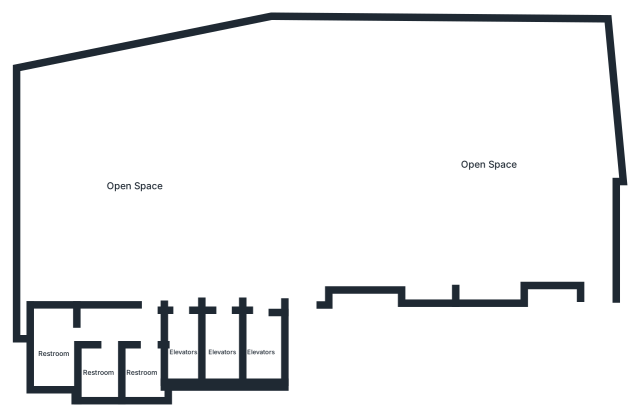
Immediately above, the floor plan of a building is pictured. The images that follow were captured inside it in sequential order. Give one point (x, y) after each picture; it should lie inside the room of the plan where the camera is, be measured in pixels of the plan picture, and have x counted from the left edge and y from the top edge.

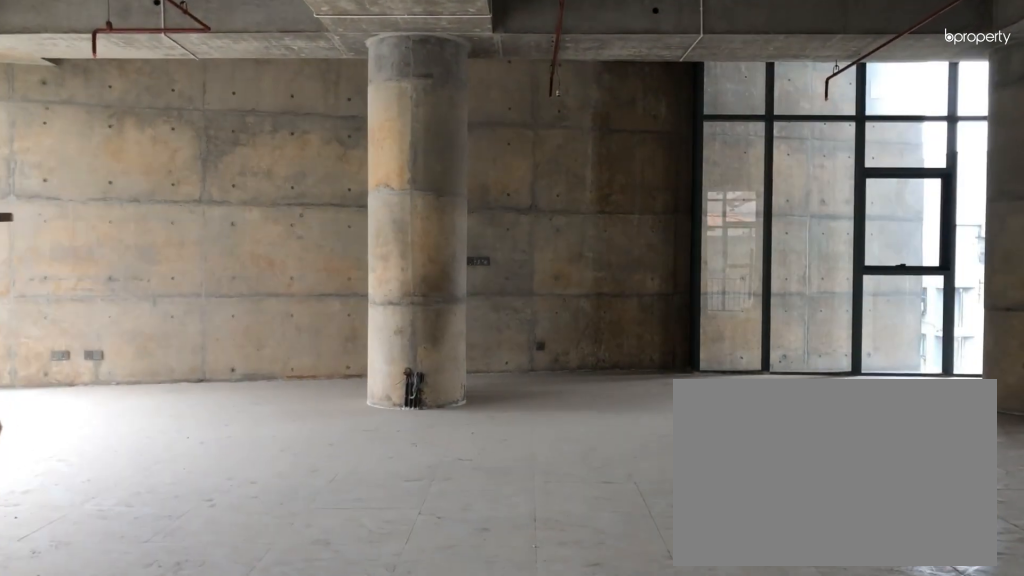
(182, 289)
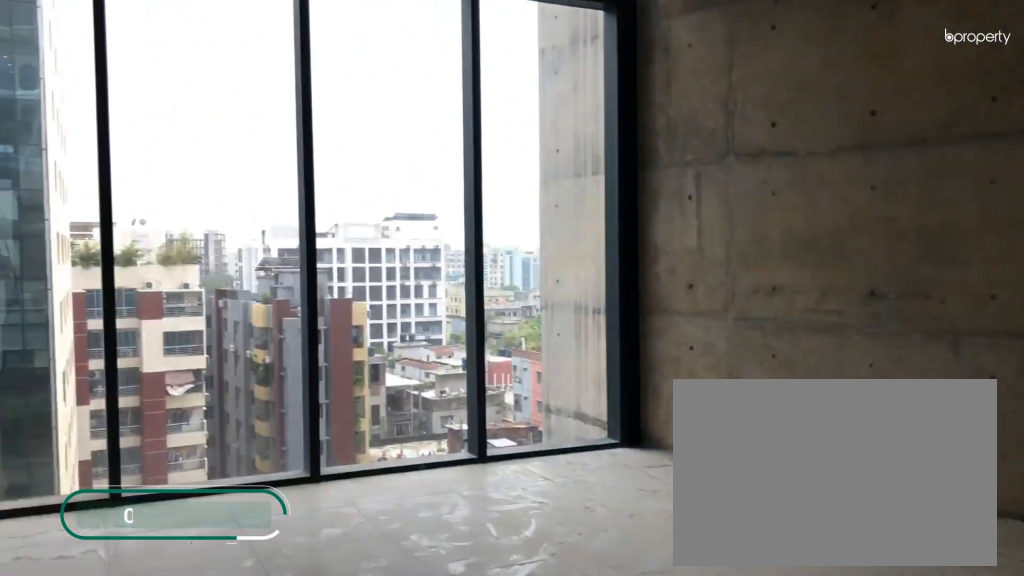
(136, 187)
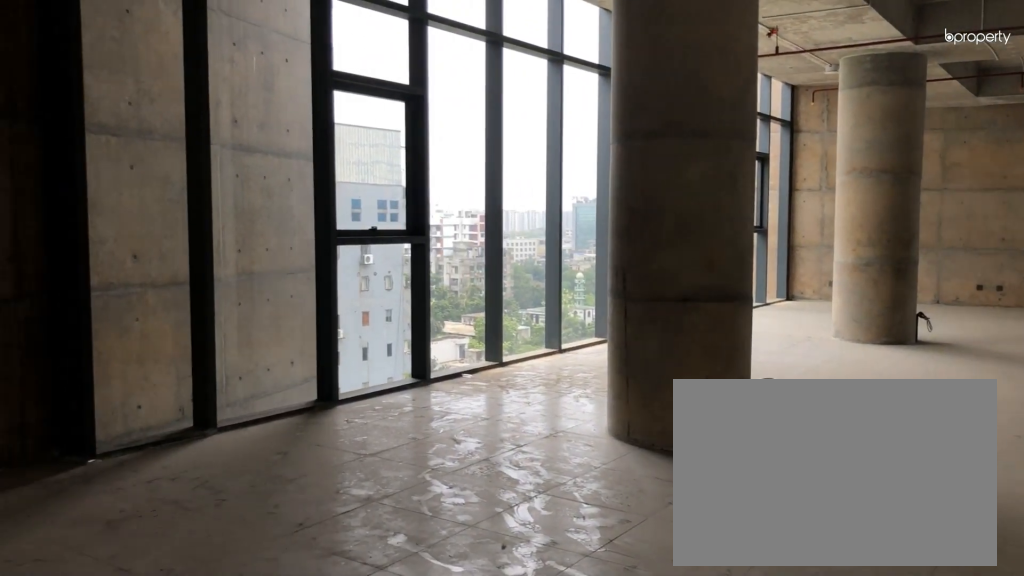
(136, 187)
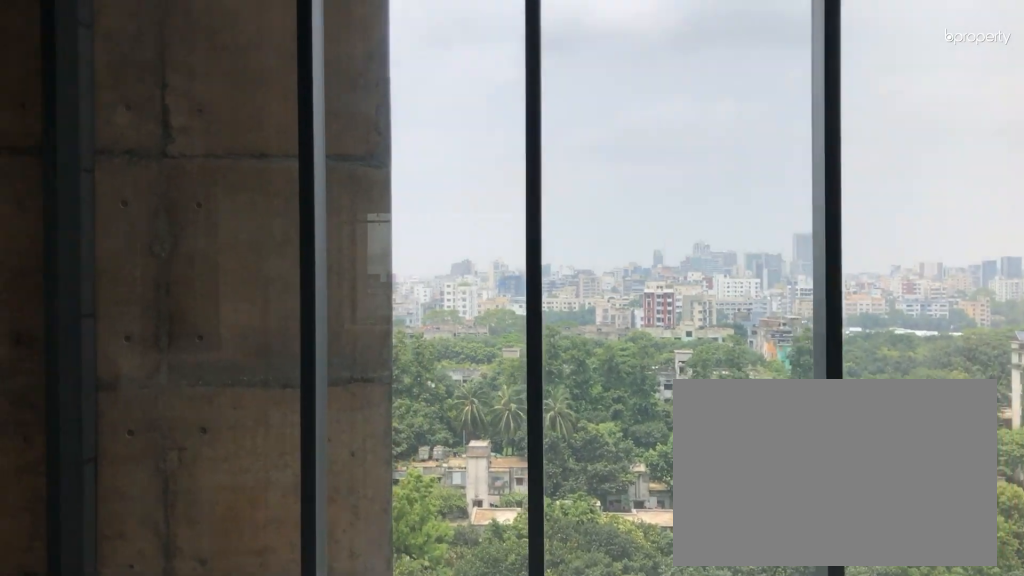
(487, 165)
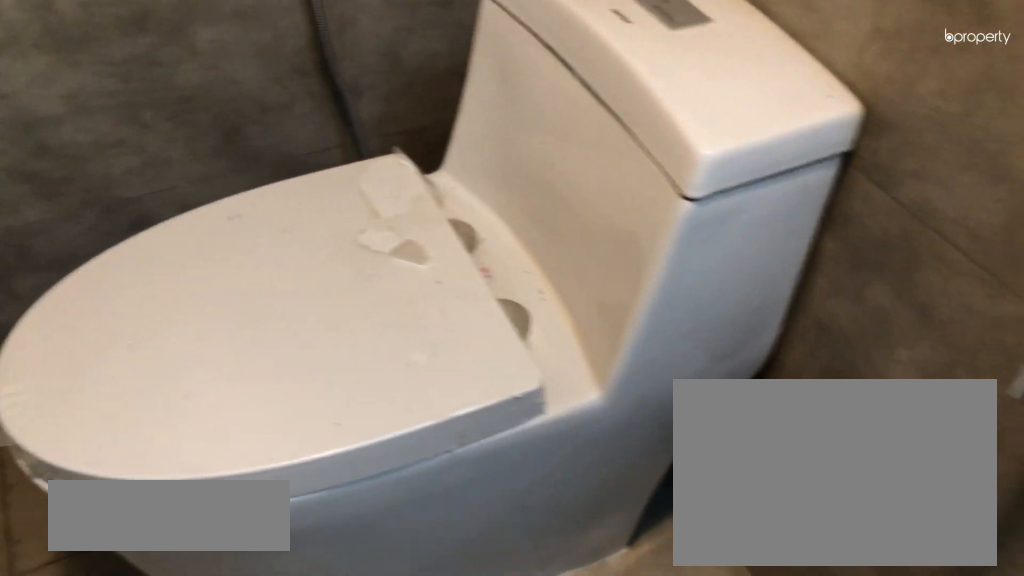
(100, 372)
